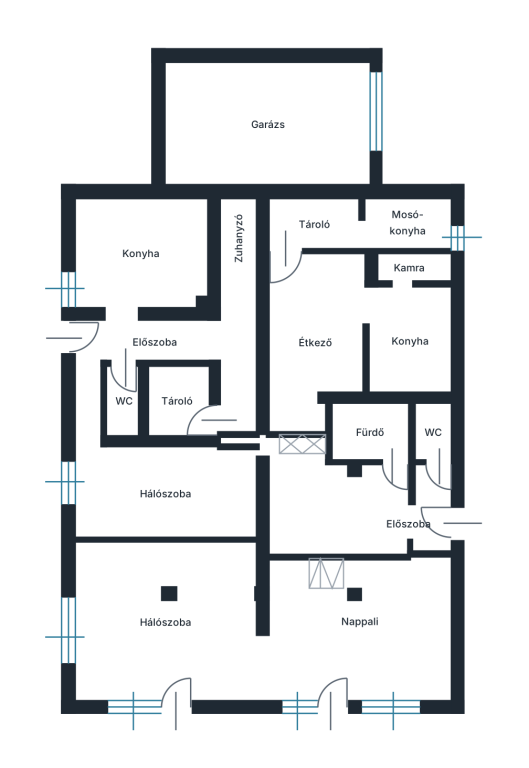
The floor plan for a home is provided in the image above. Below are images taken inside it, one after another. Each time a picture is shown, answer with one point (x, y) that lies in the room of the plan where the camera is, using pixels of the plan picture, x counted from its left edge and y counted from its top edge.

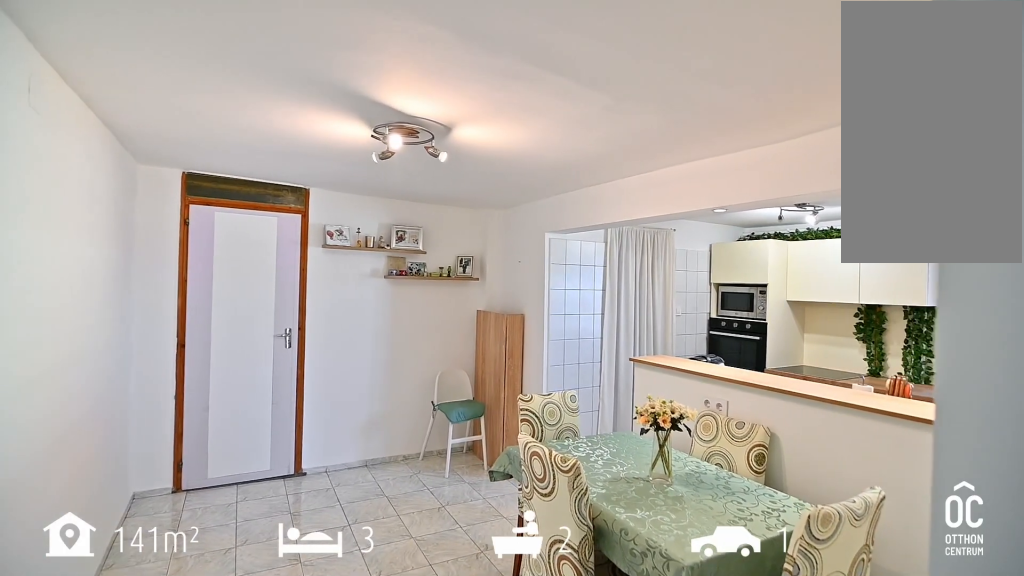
(314, 330)
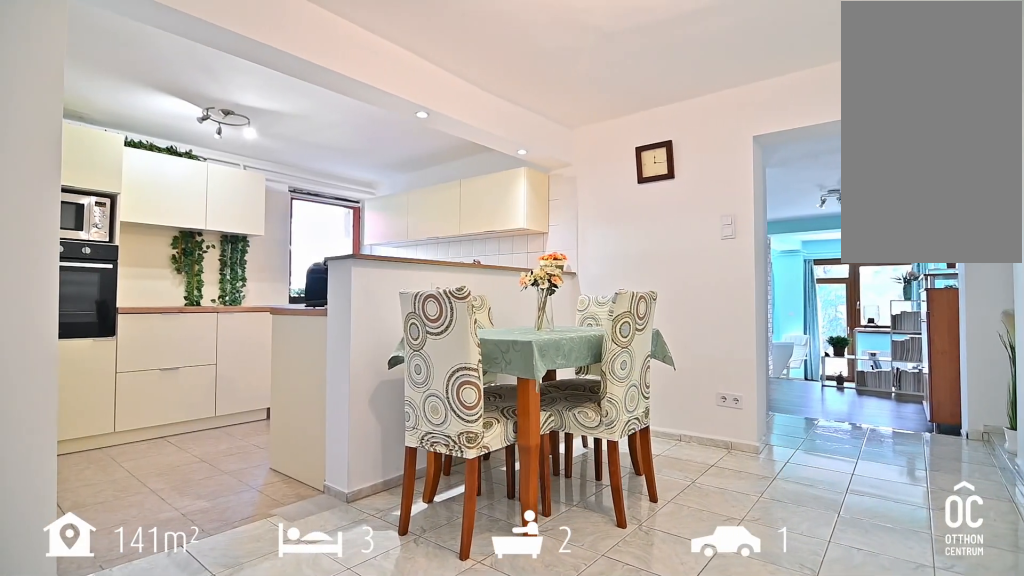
(314, 331)
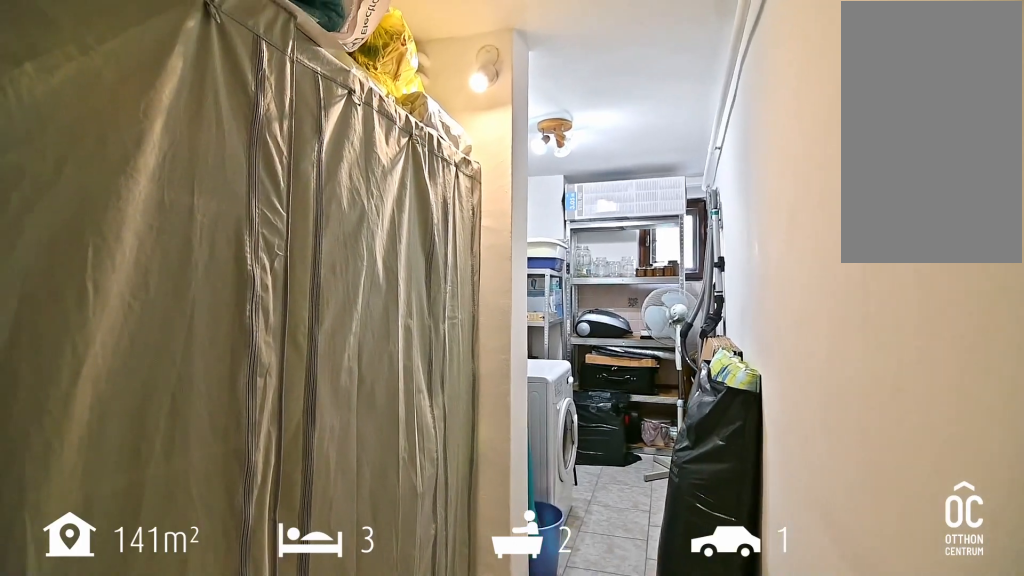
(363, 222)
